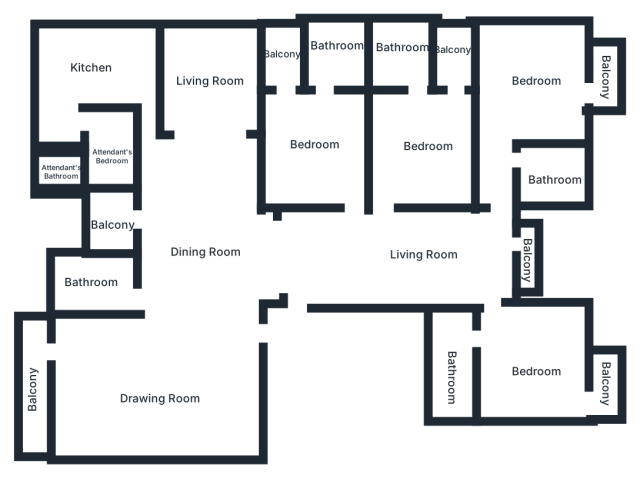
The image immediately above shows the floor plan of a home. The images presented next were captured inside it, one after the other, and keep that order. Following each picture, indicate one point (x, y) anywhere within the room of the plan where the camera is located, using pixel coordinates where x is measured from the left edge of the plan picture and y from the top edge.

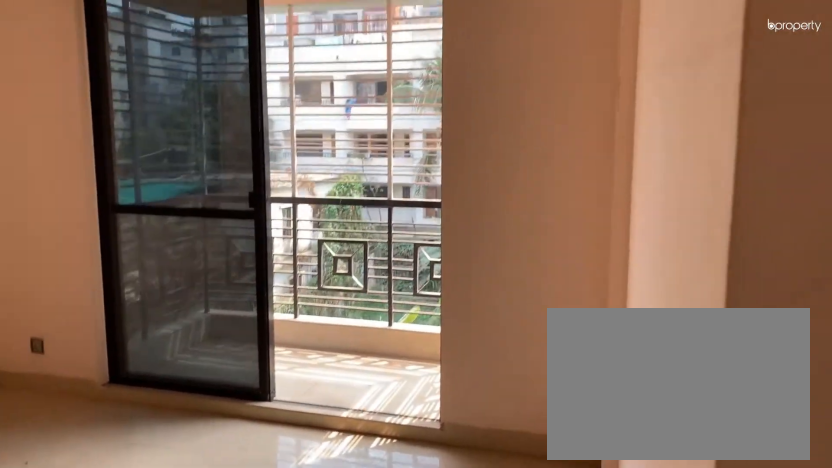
(528, 80)
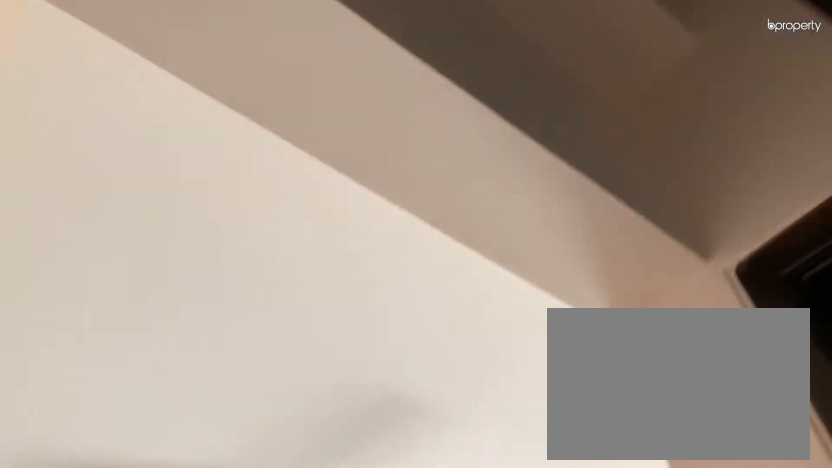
(528, 80)
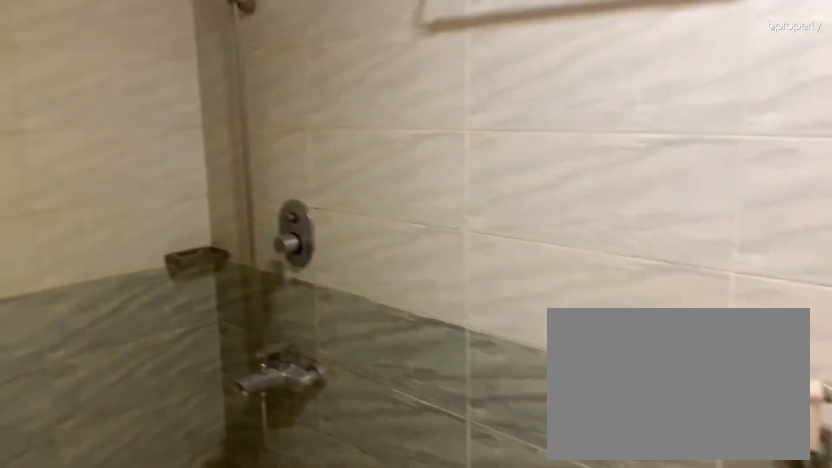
(553, 175)
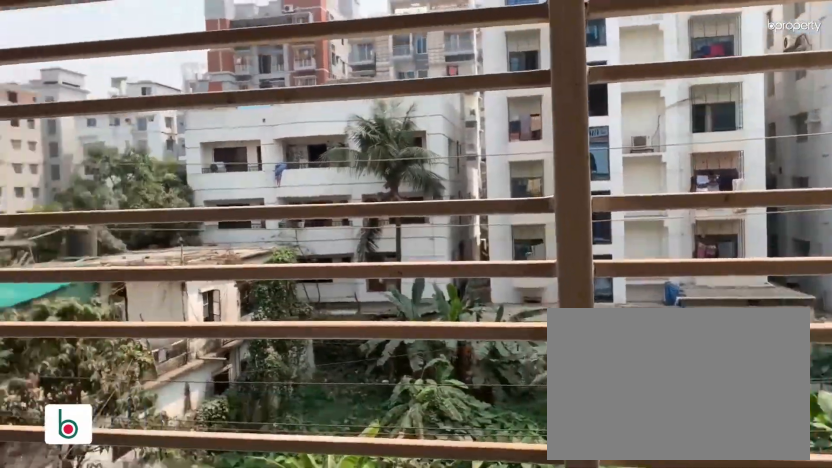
(605, 69)
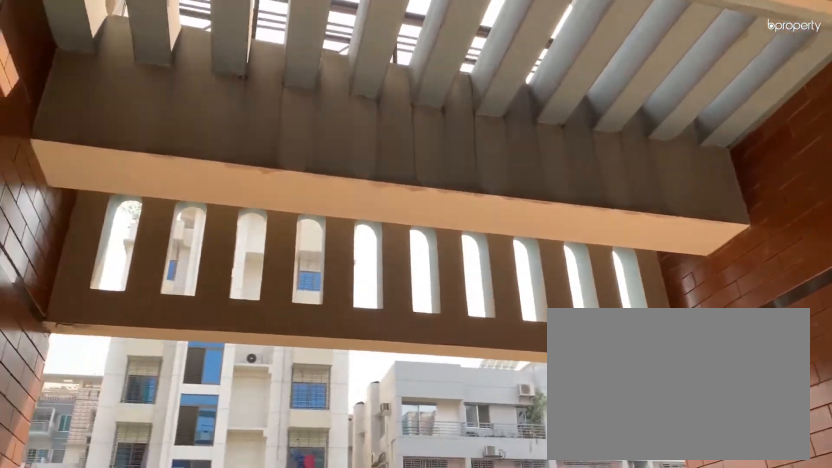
(528, 262)
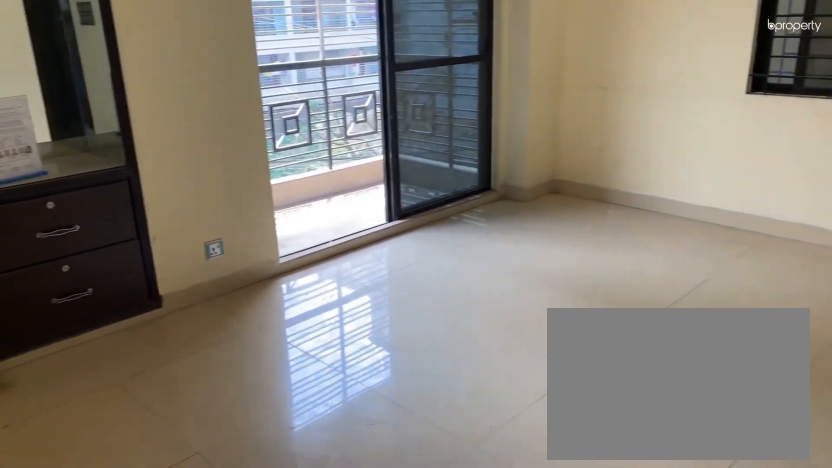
(527, 363)
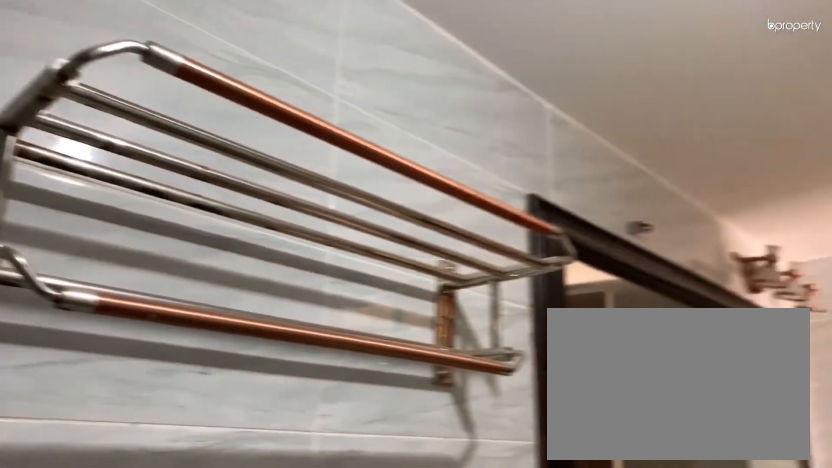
(452, 371)
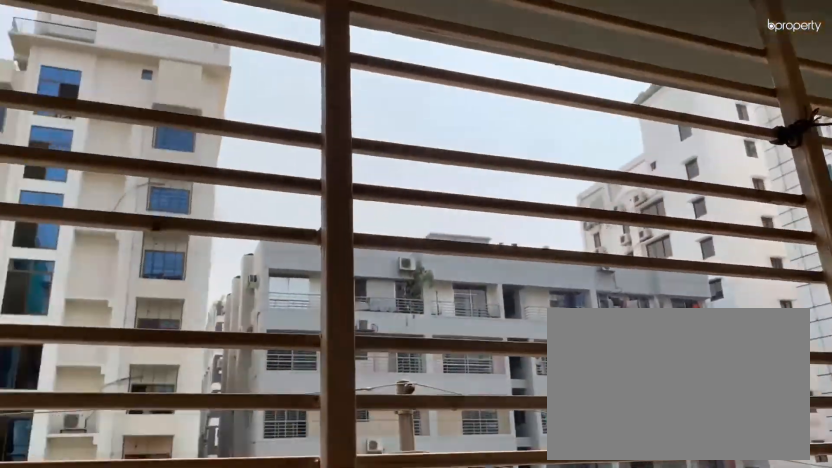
(609, 376)
